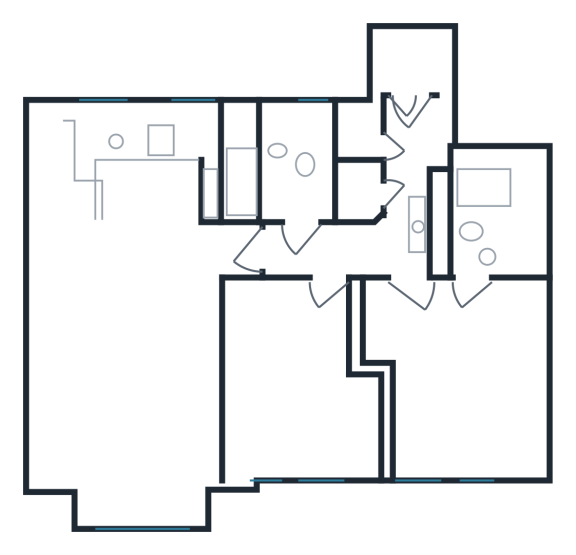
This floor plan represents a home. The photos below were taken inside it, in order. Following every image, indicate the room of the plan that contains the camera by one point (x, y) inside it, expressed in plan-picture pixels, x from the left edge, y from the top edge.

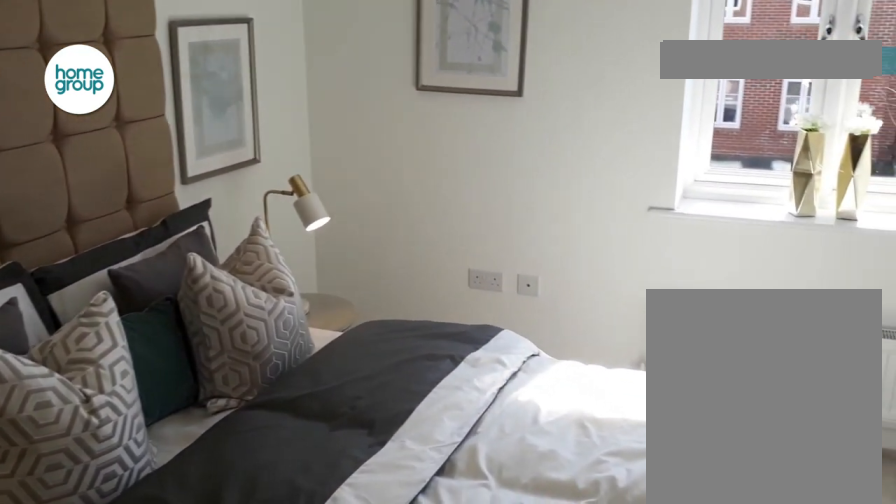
(453, 368)
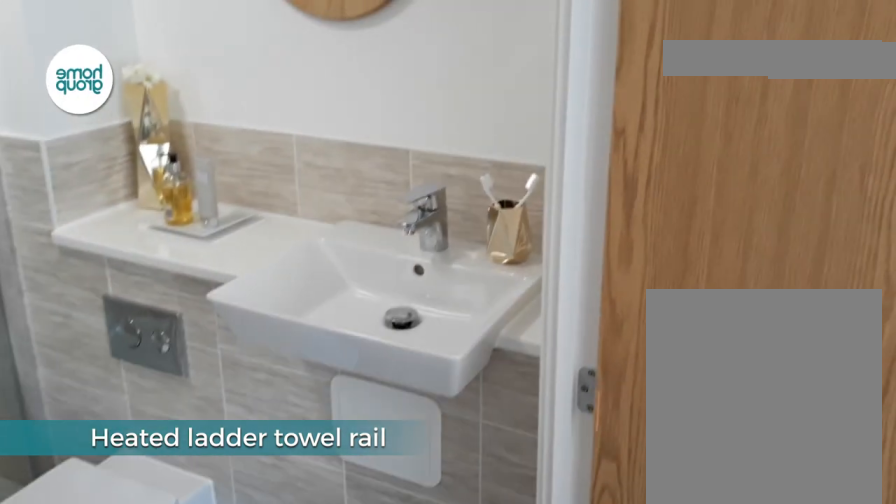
(491, 227)
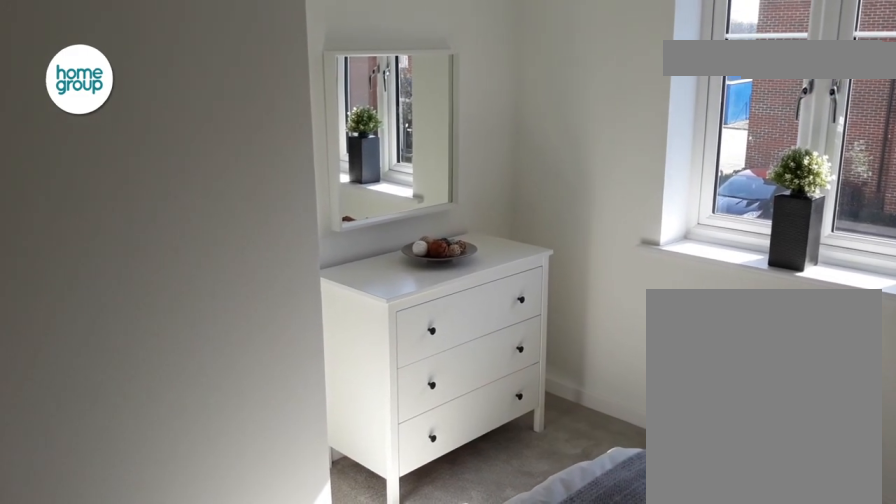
(299, 376)
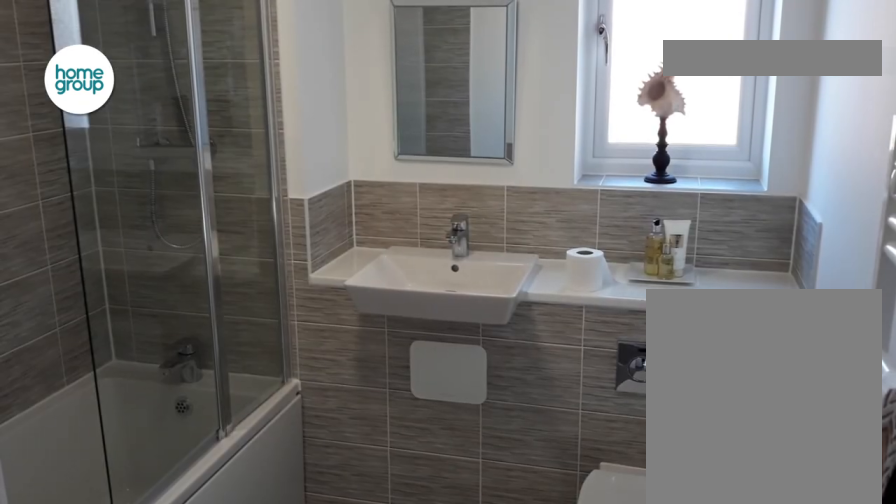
(280, 171)
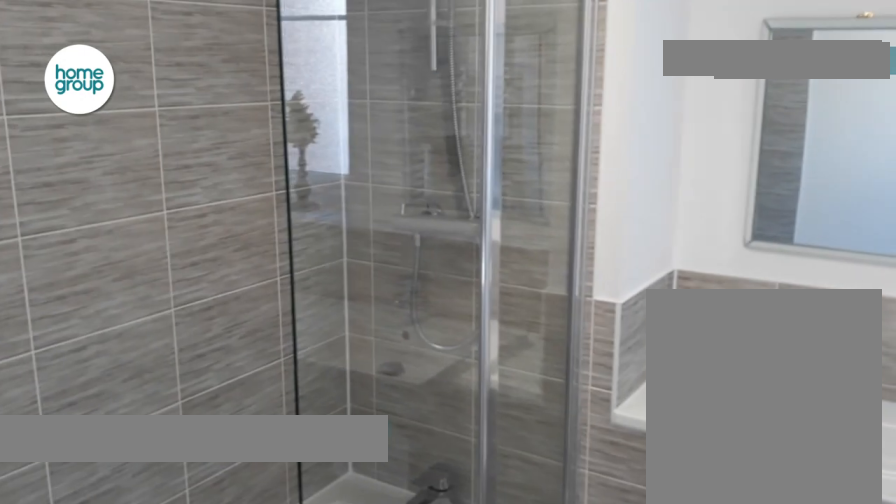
(280, 171)
